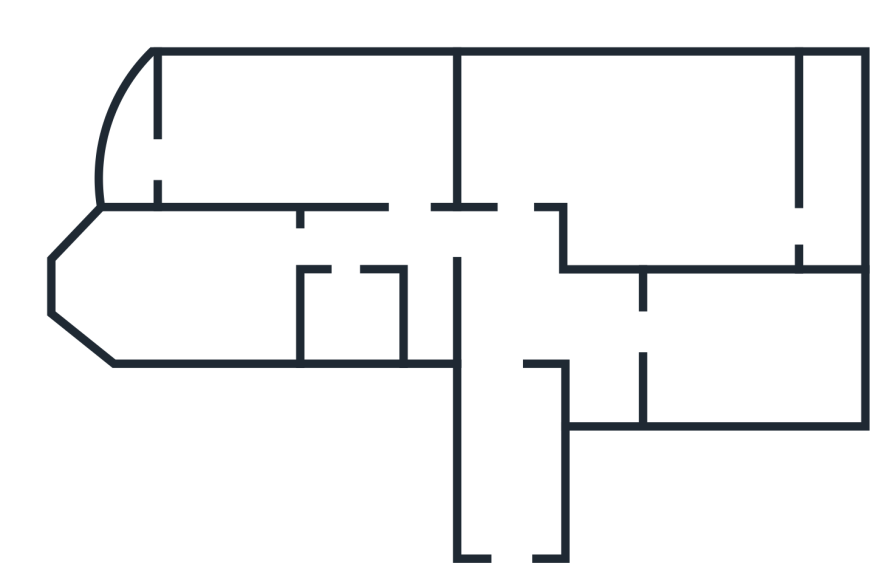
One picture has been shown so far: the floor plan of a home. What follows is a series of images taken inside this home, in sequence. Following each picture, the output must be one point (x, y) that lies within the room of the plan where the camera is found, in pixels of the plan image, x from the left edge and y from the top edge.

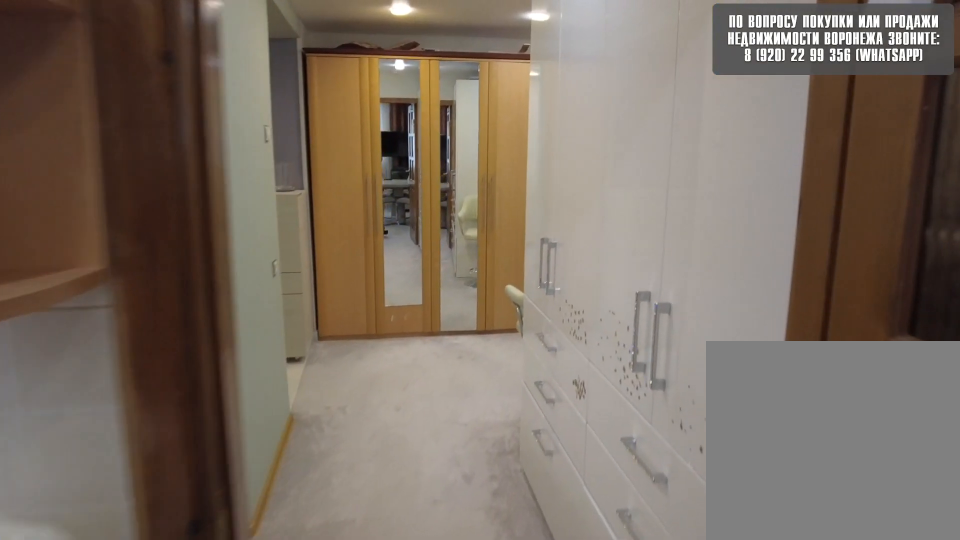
(618, 349)
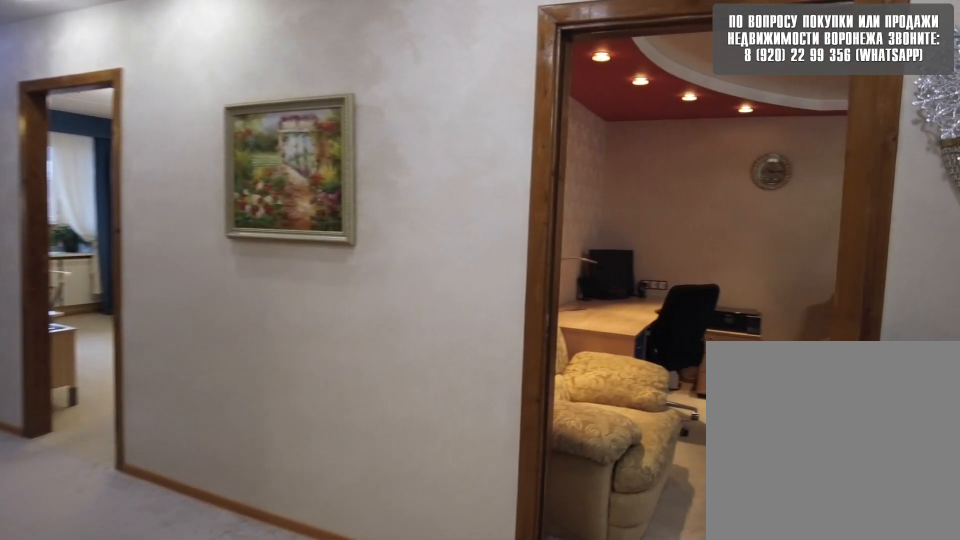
(526, 320)
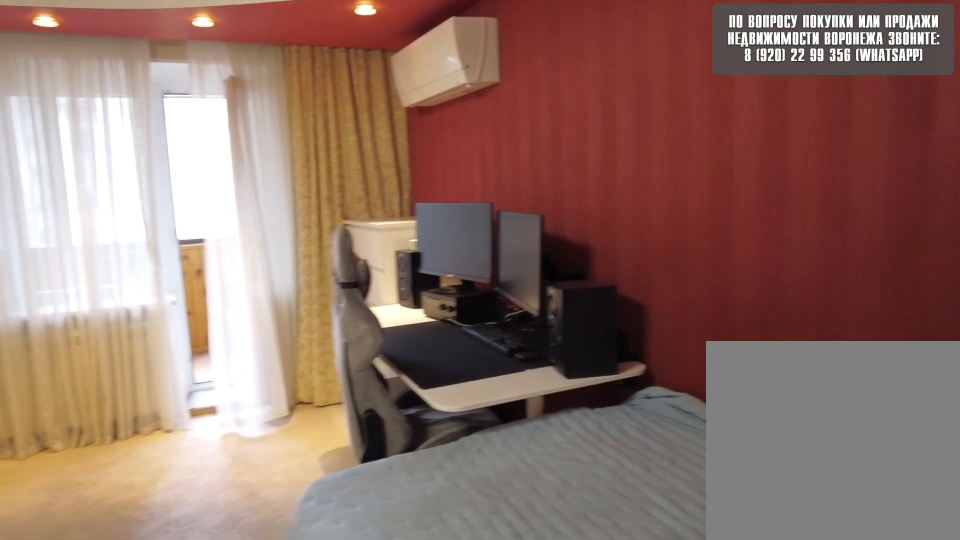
(583, 145)
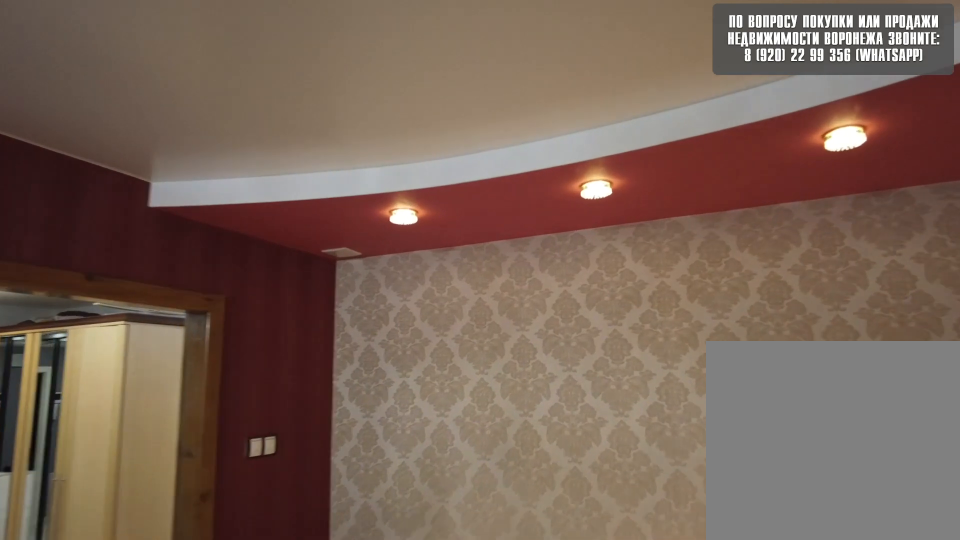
(583, 145)
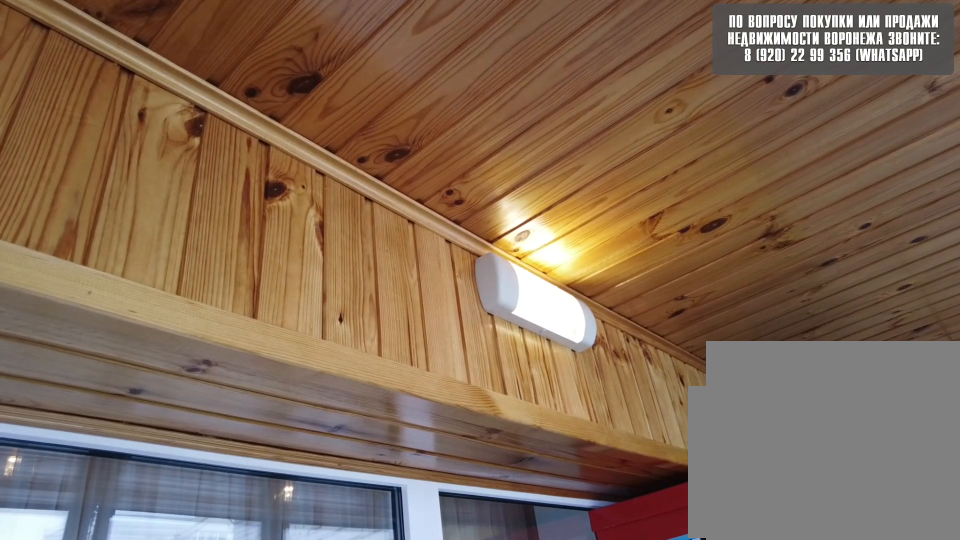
(850, 218)
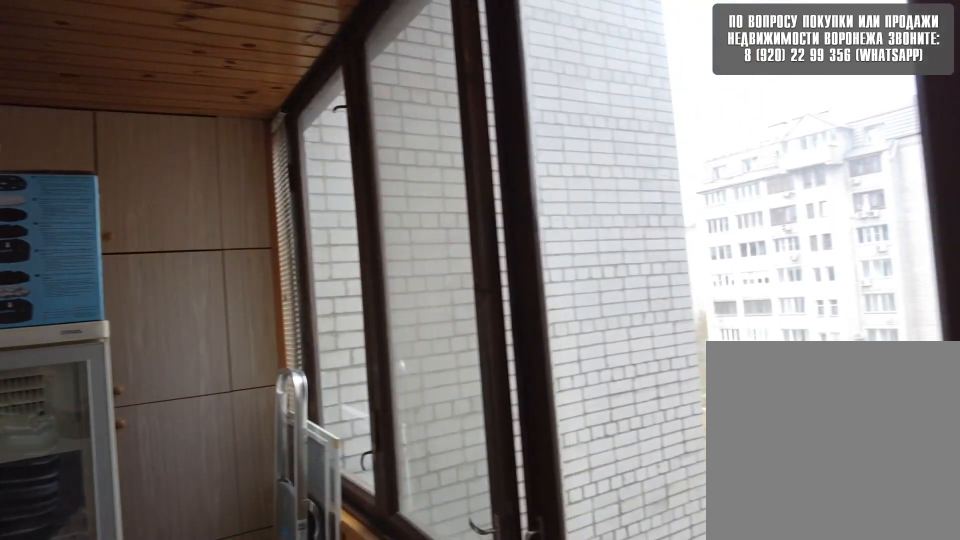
(850, 218)
